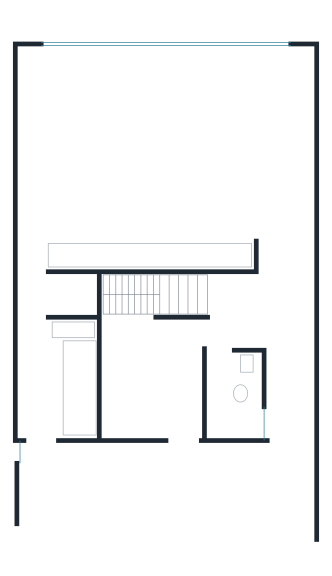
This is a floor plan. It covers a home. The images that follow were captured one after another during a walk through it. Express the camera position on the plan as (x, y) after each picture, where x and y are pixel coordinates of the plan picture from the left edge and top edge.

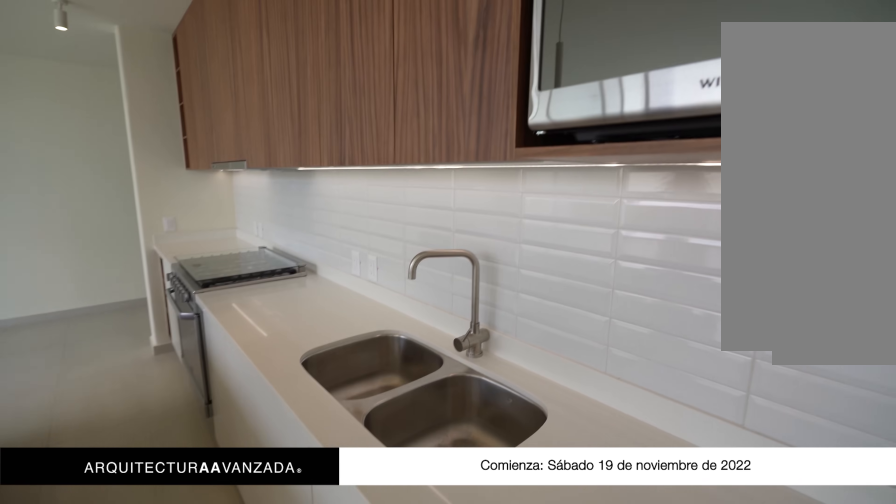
(114, 223)
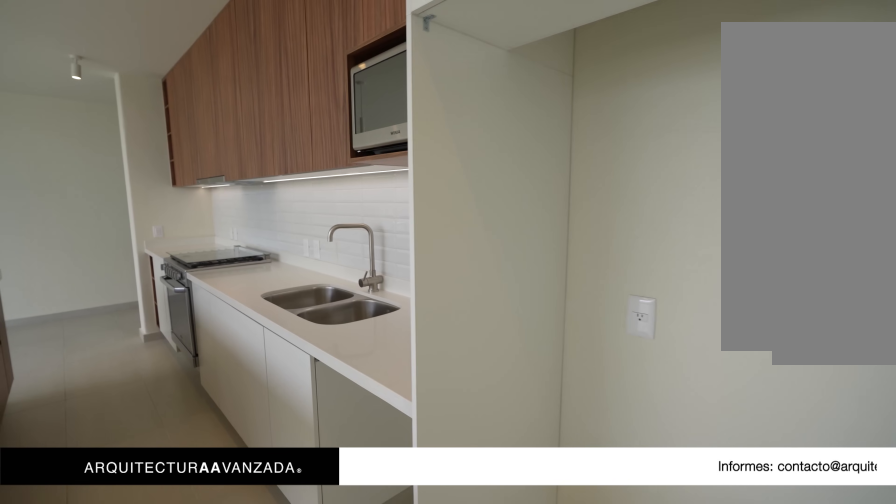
(114, 223)
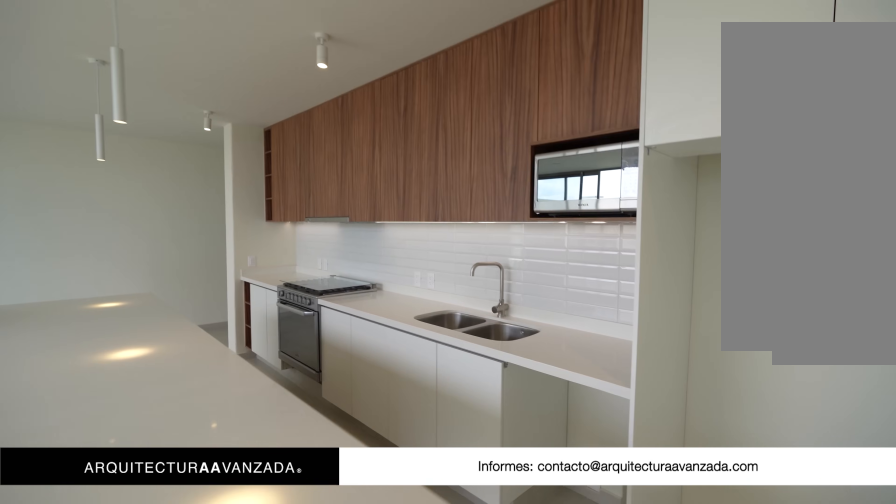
(78, 214)
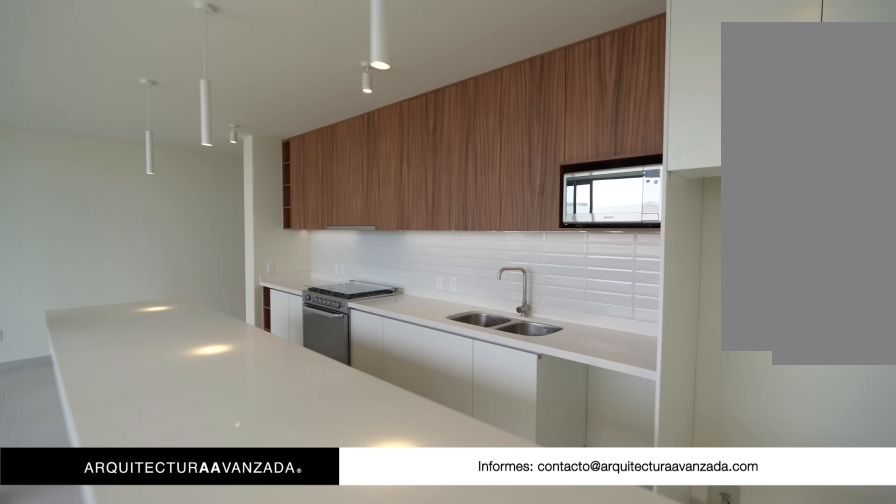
(56, 208)
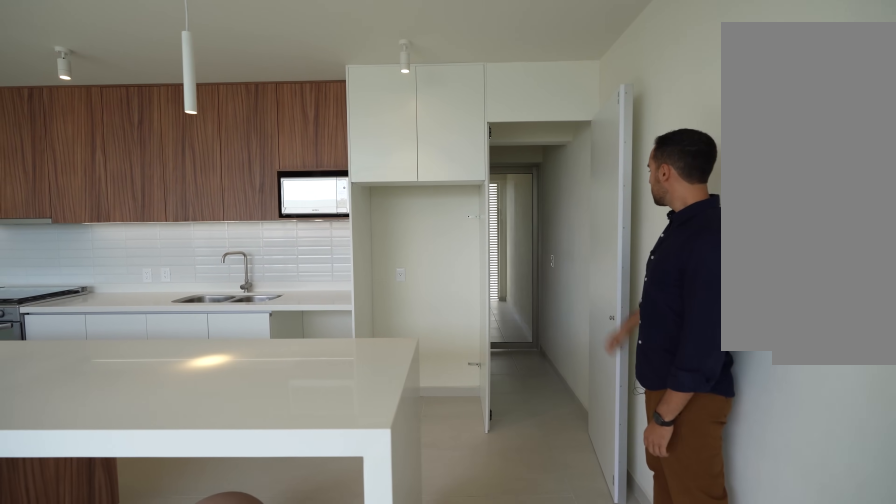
(65, 155)
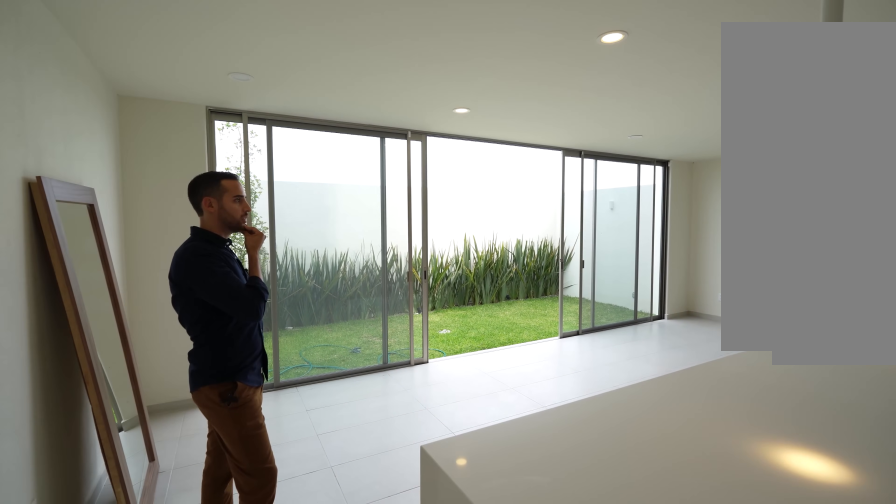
(37, 222)
